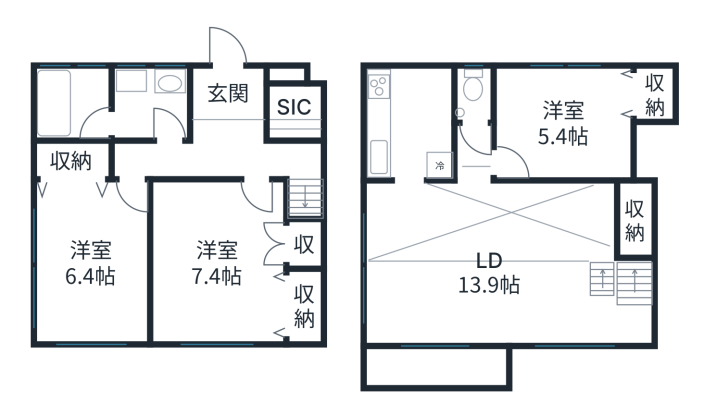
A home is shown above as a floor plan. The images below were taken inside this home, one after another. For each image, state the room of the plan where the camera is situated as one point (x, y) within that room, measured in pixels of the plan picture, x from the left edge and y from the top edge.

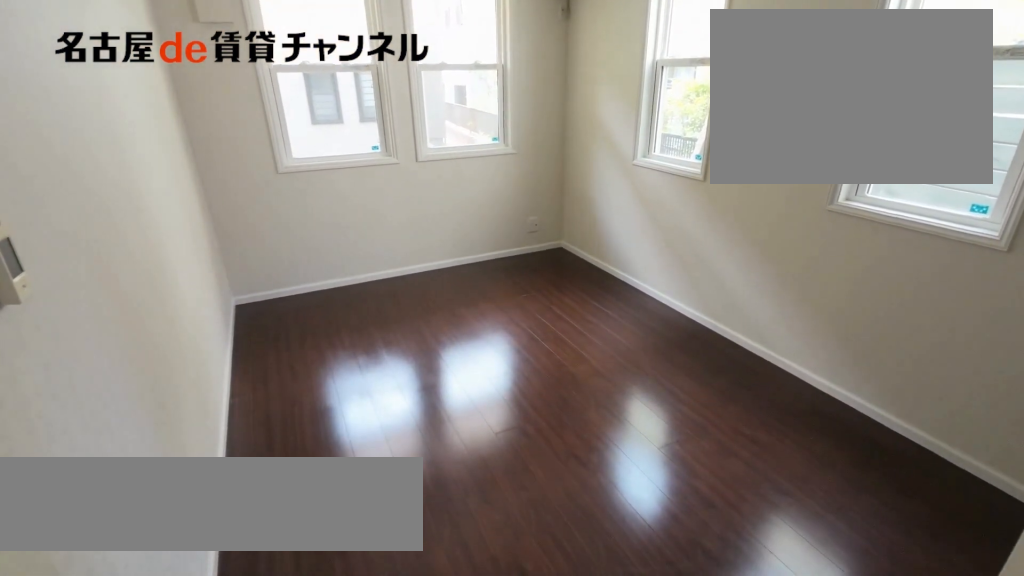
(92, 250)
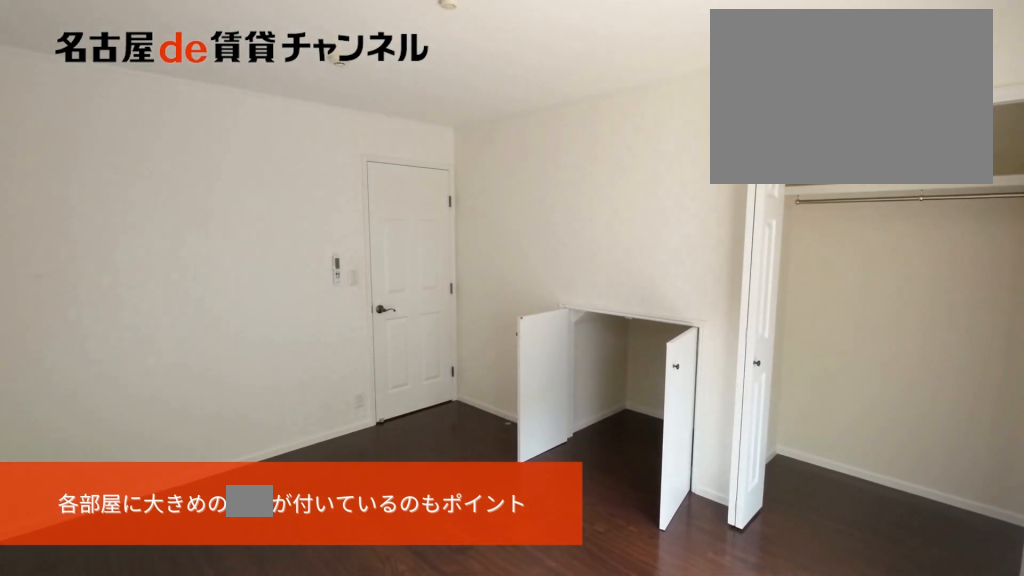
(232, 267)
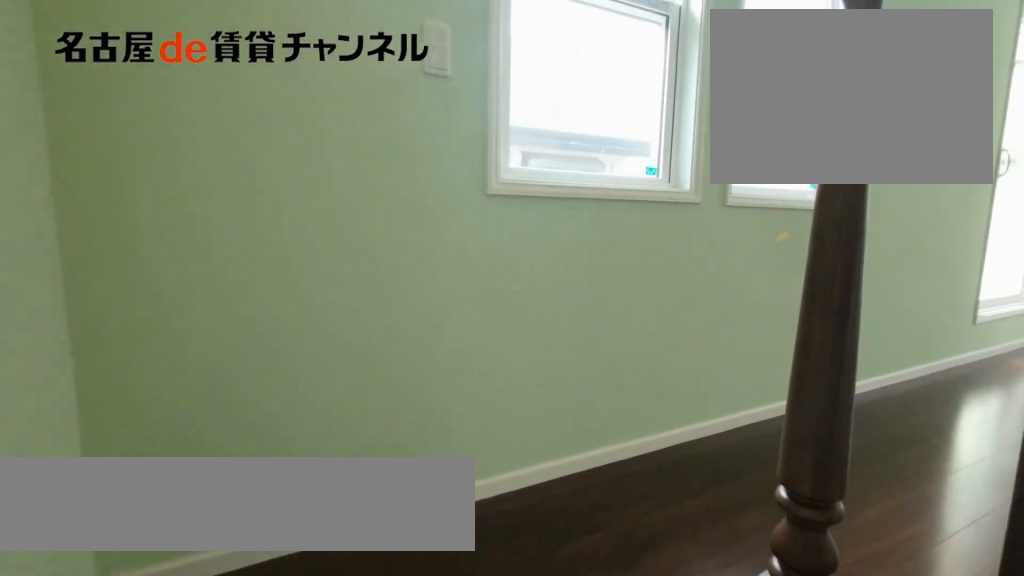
(509, 265)
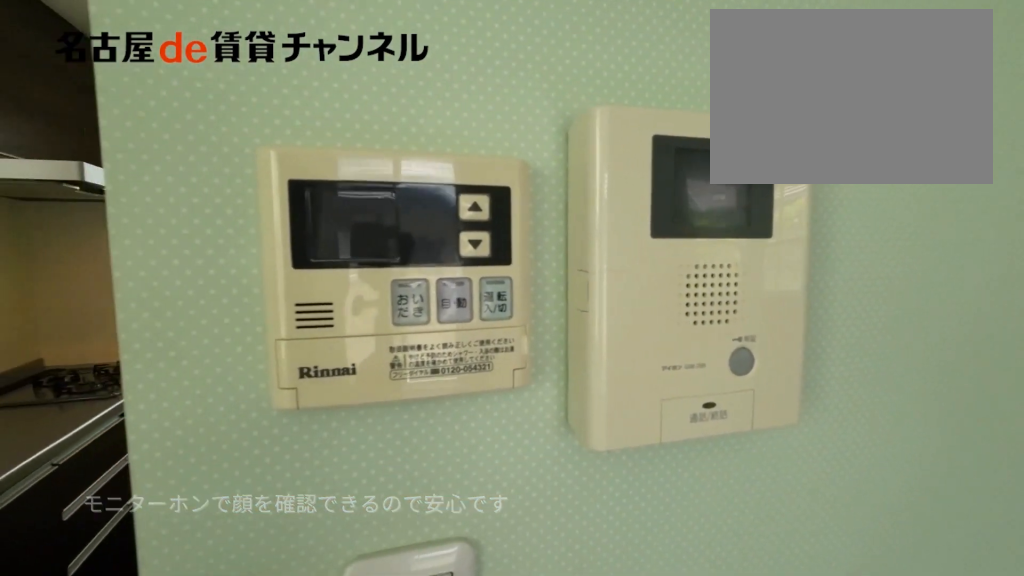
(509, 265)
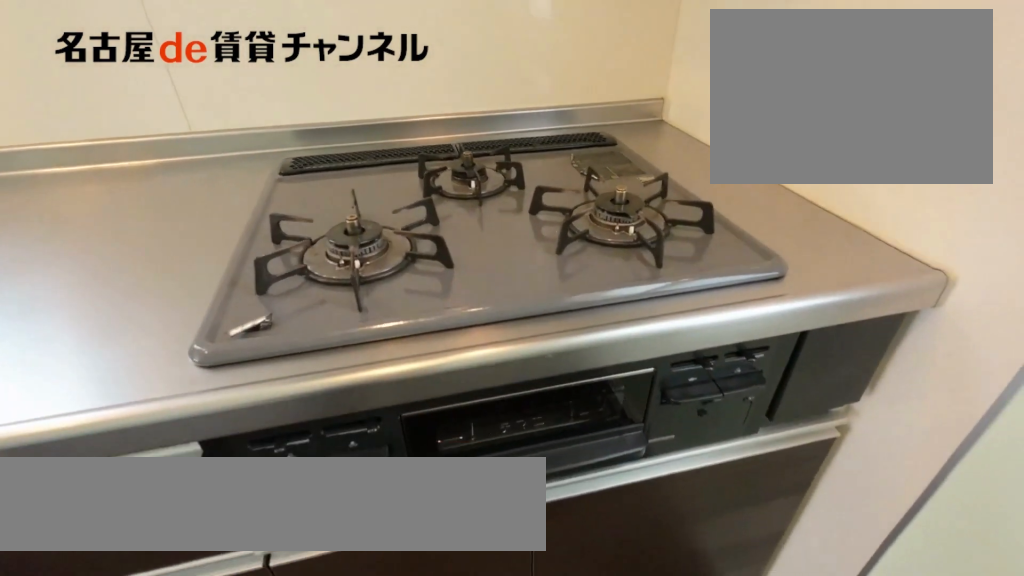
(408, 123)
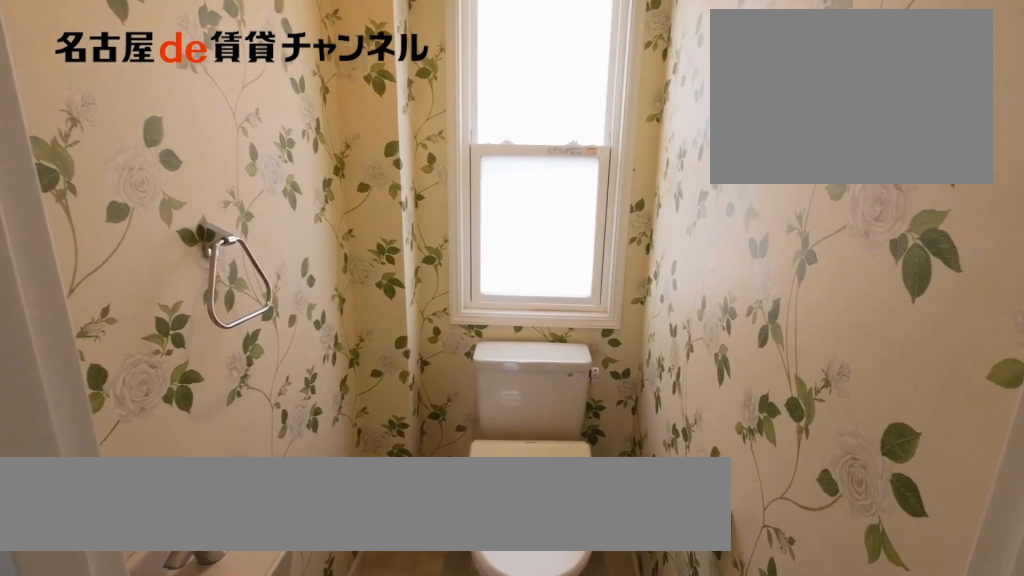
(473, 96)
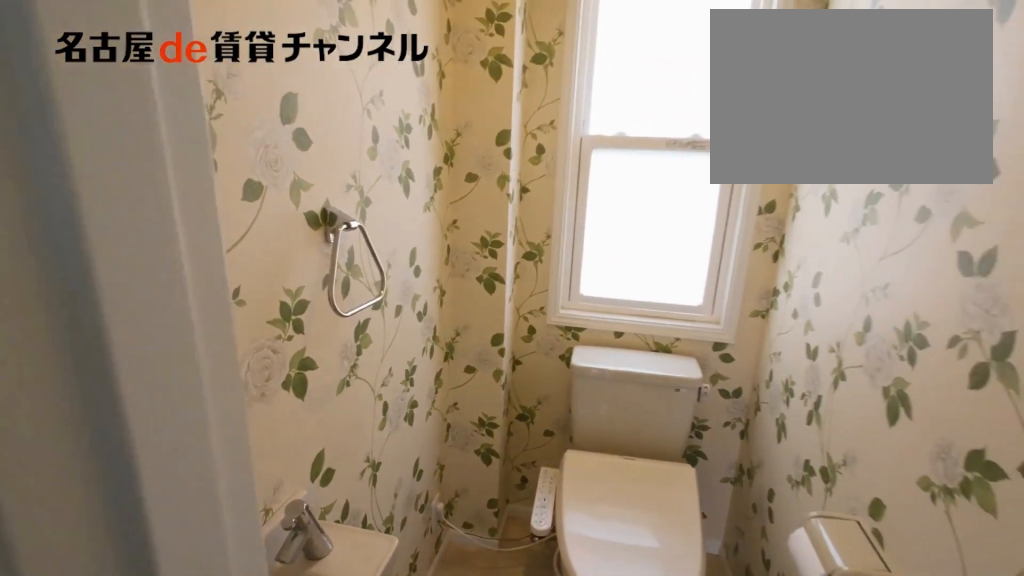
(473, 96)
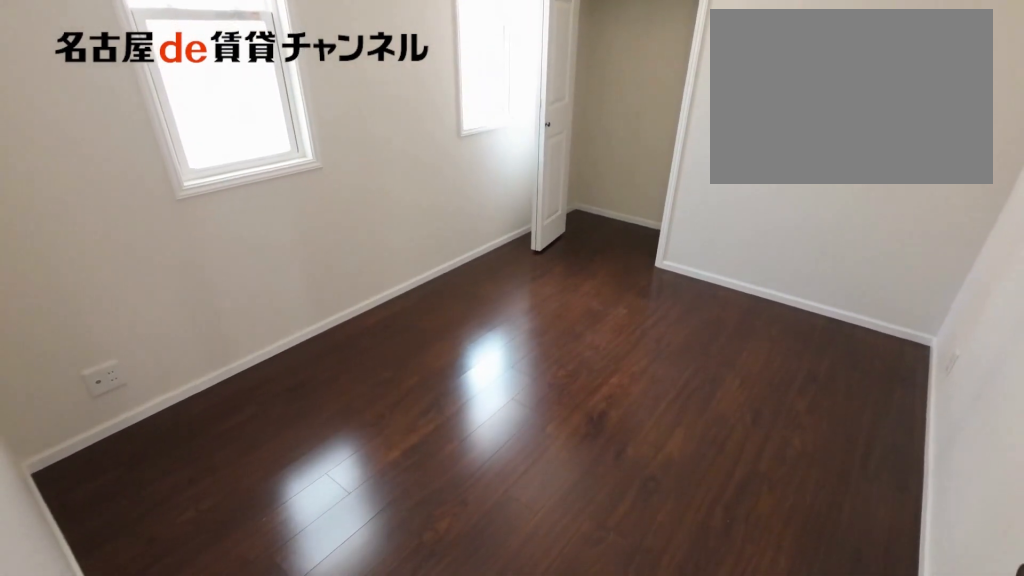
(575, 120)
